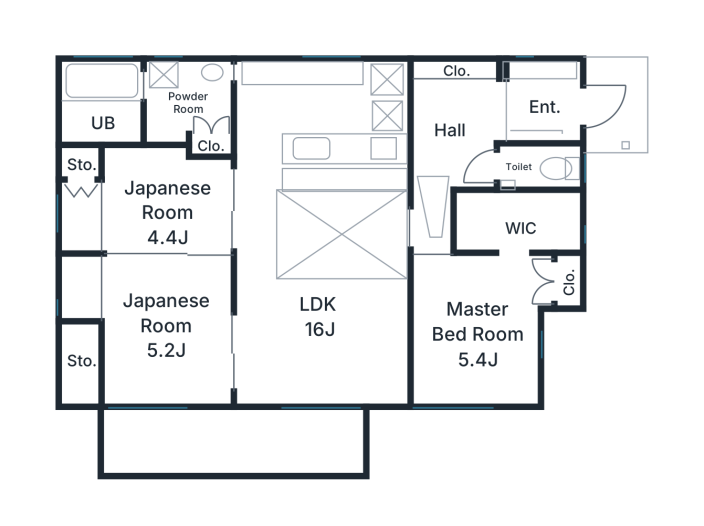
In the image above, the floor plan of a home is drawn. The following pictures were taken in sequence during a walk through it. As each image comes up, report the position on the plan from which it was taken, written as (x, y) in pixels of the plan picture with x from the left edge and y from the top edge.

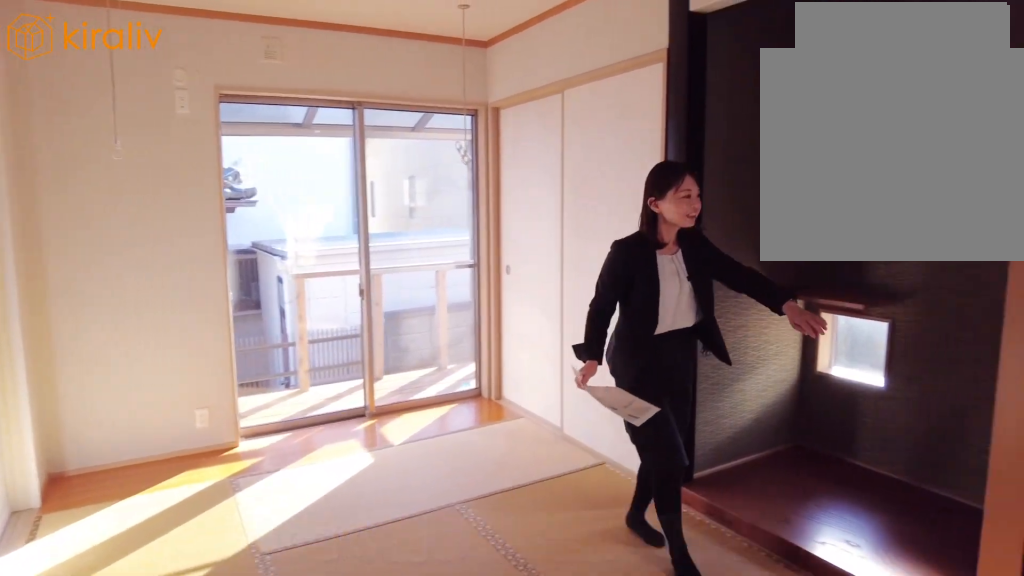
(127, 315)
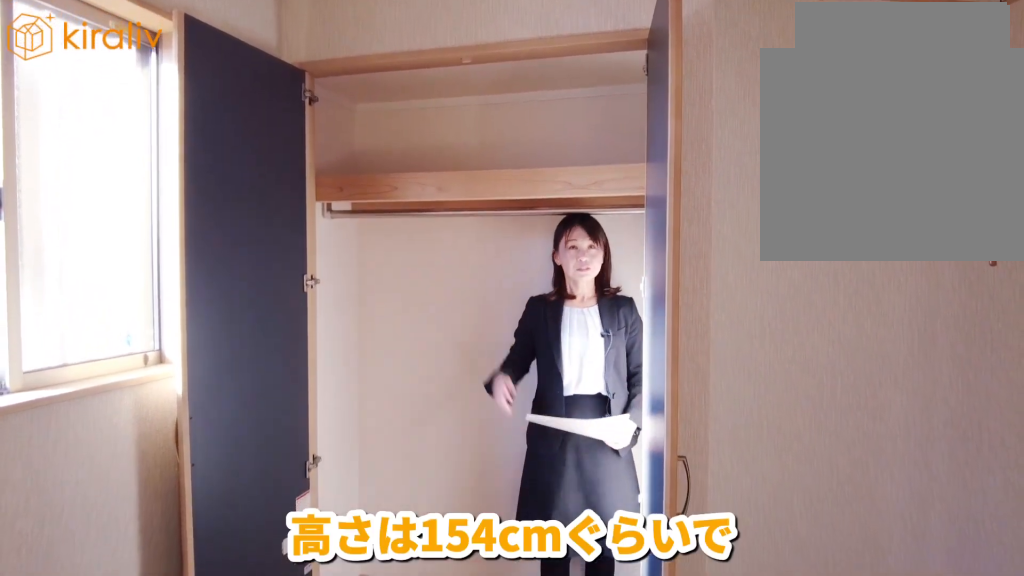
(103, 254)
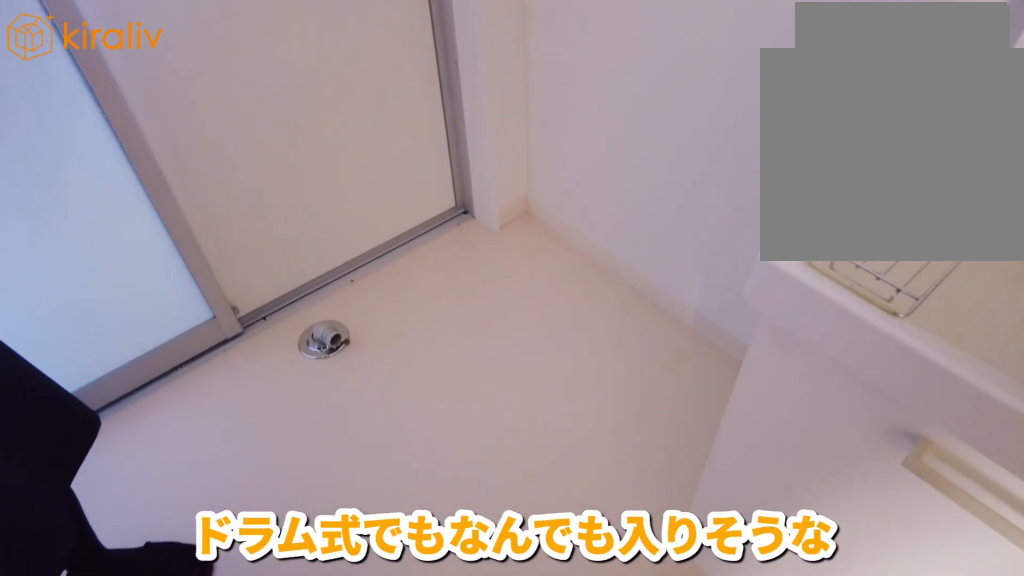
(166, 122)
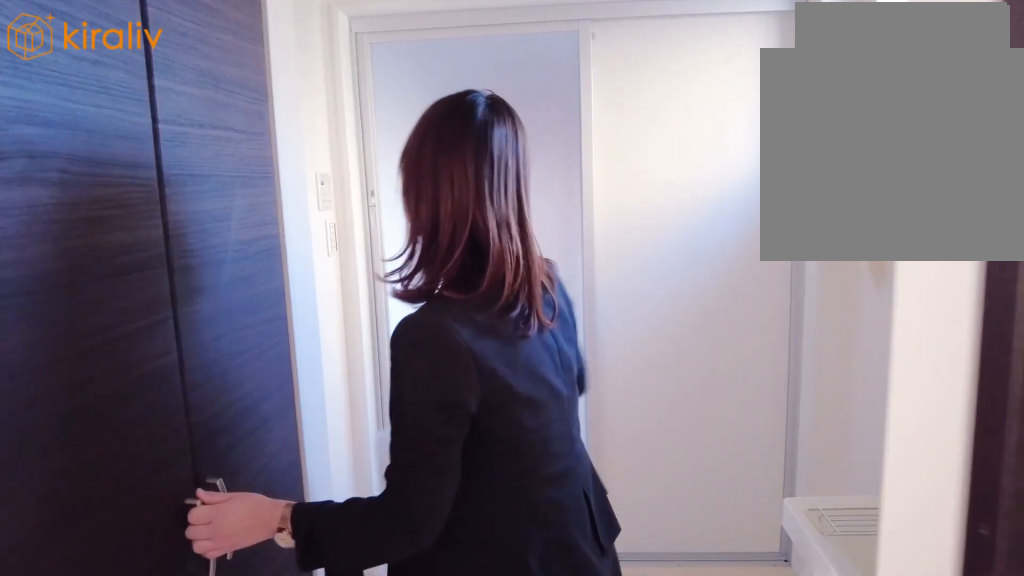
(153, 122)
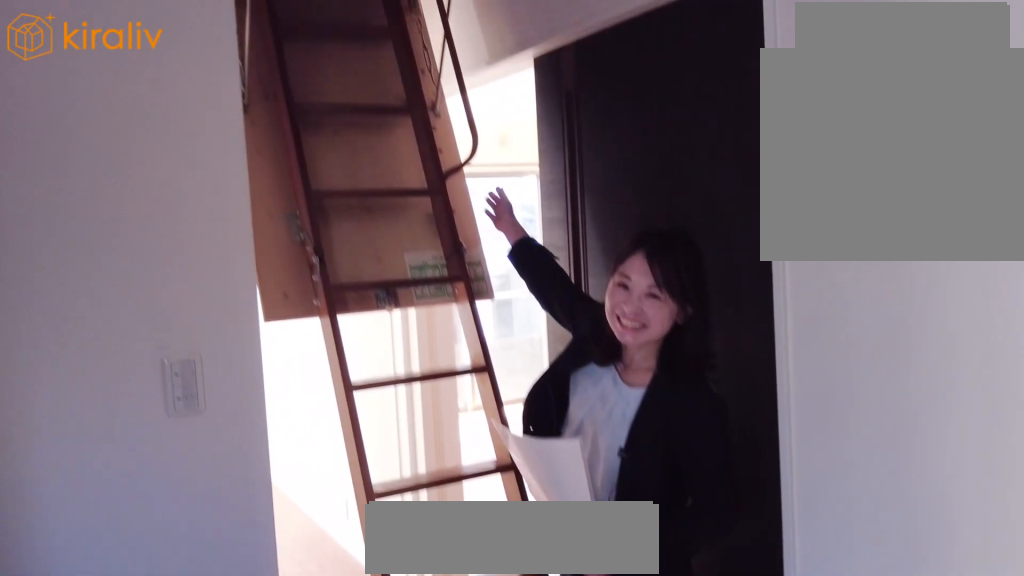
(433, 197)
